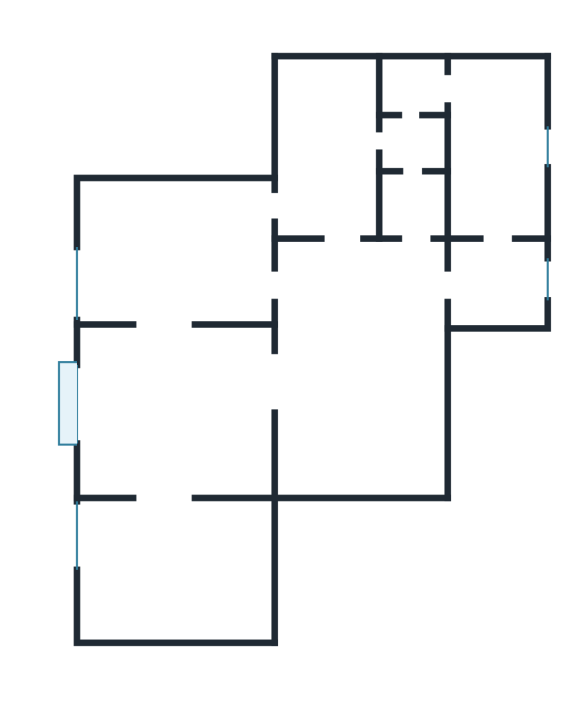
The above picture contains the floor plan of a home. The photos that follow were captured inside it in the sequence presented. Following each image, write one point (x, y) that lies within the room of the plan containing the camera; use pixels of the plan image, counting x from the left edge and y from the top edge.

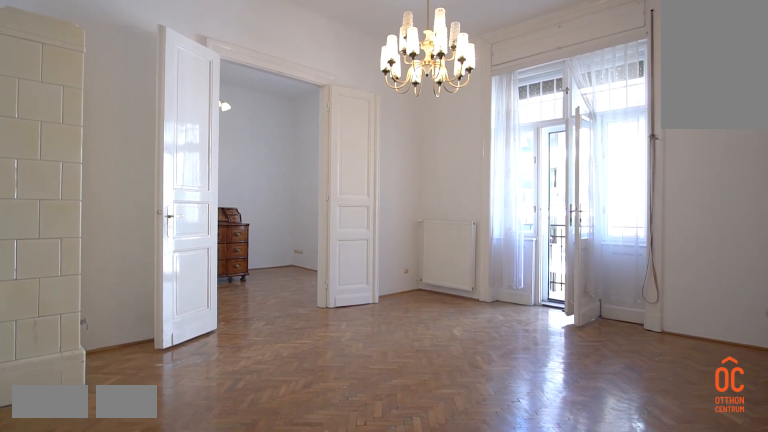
(172, 413)
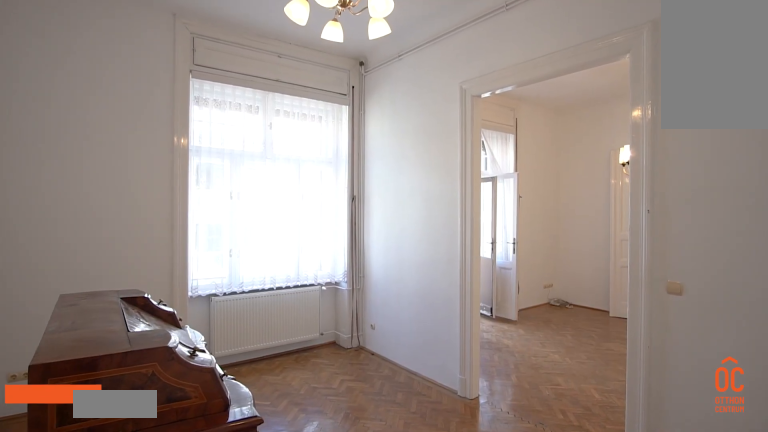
(170, 570)
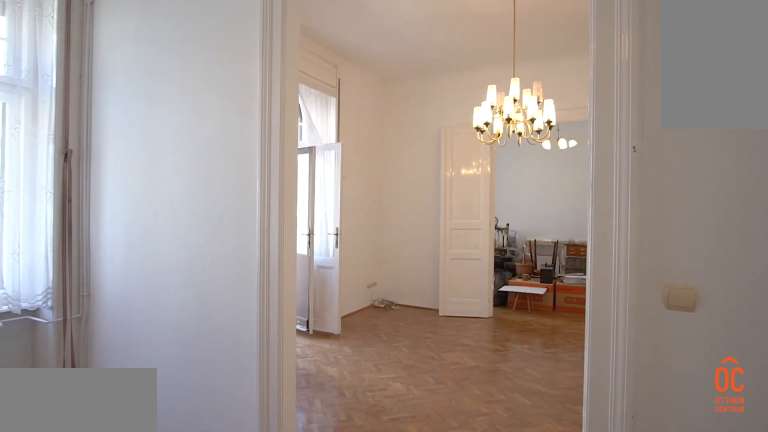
(170, 570)
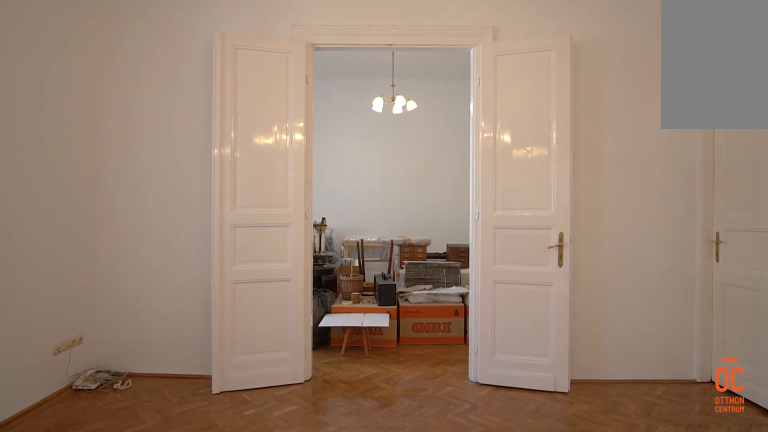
(172, 424)
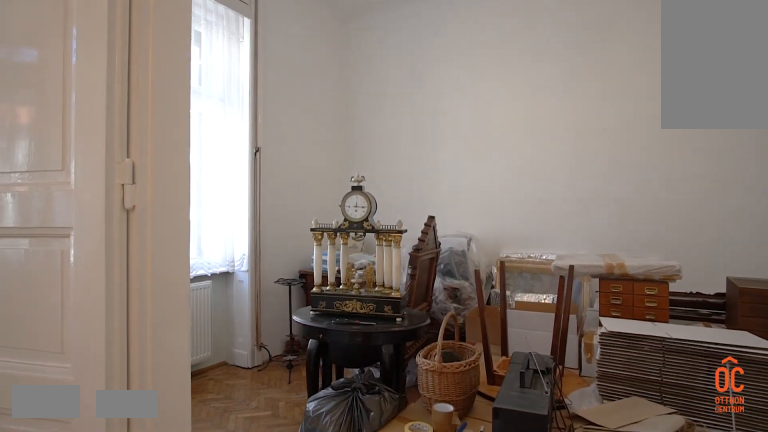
(177, 258)
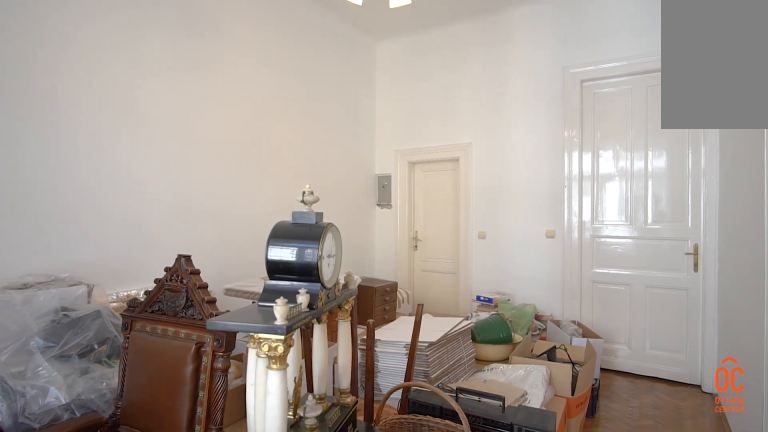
(177, 258)
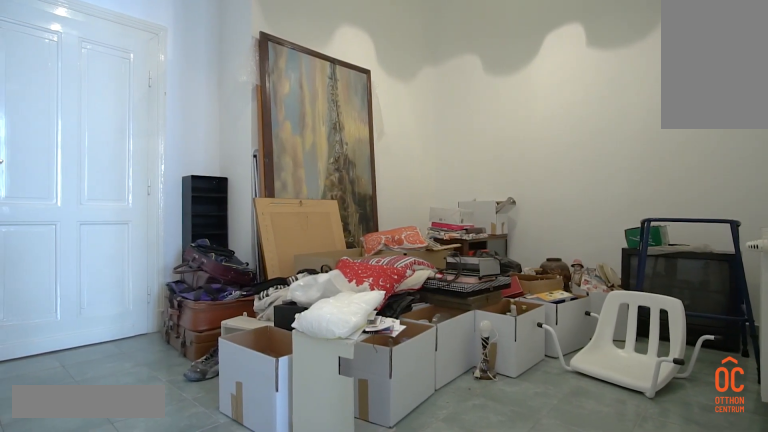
(362, 370)
